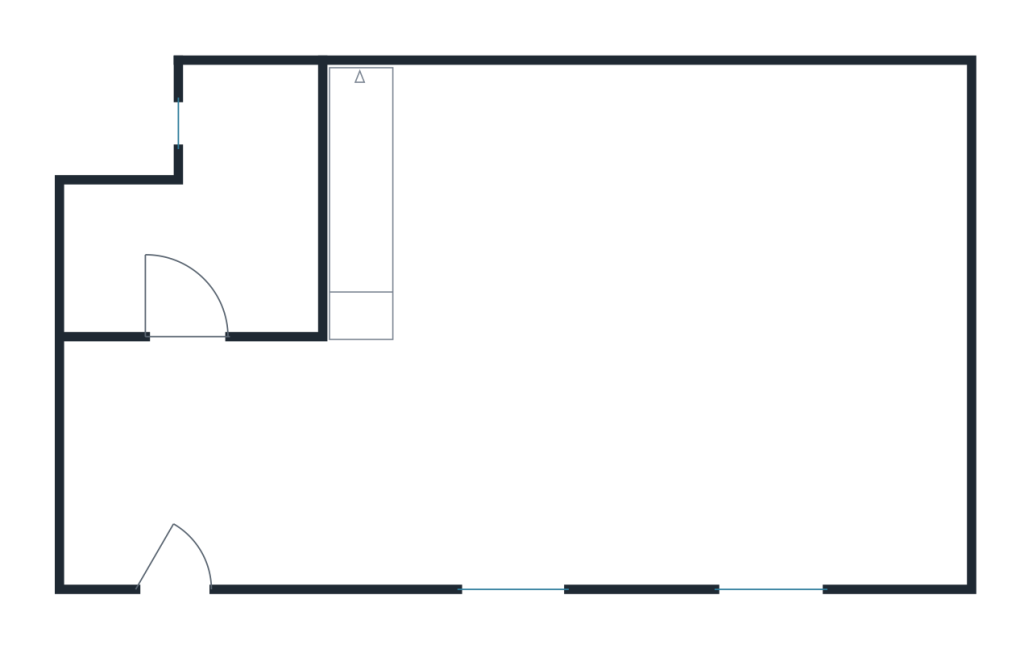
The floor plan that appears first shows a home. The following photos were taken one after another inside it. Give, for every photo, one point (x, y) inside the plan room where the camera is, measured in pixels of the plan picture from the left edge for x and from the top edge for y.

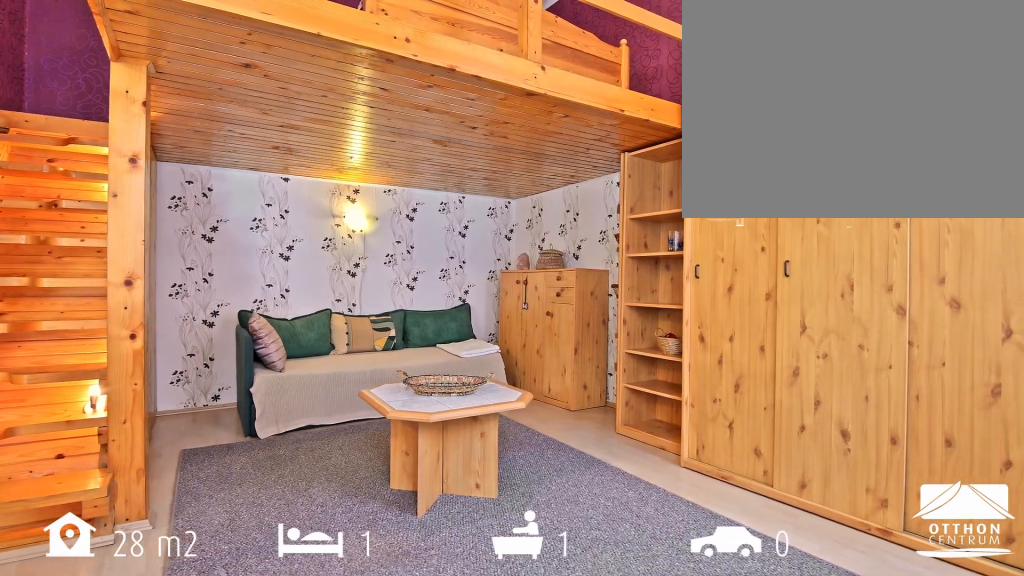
(678, 335)
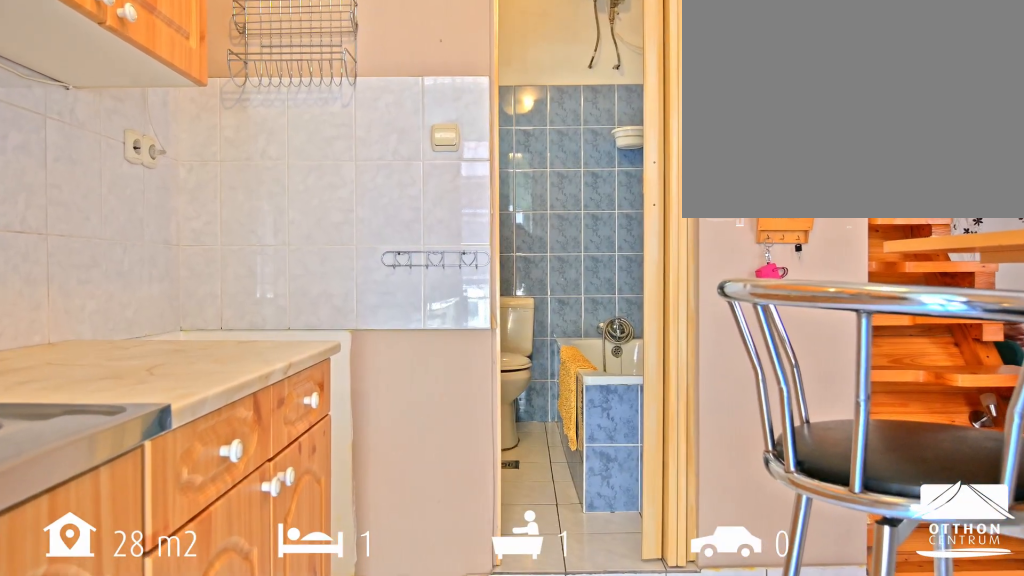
(179, 462)
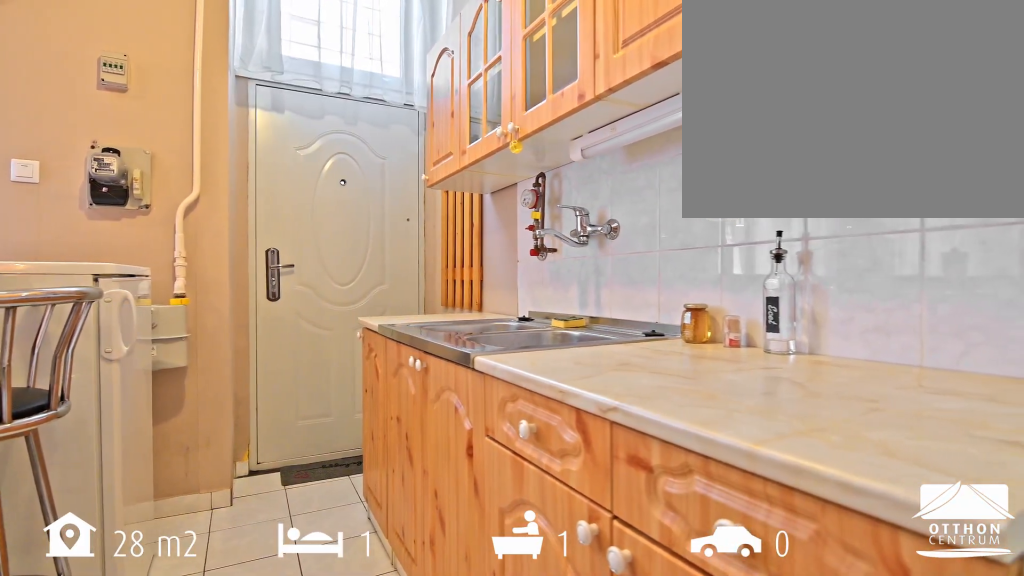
(179, 461)
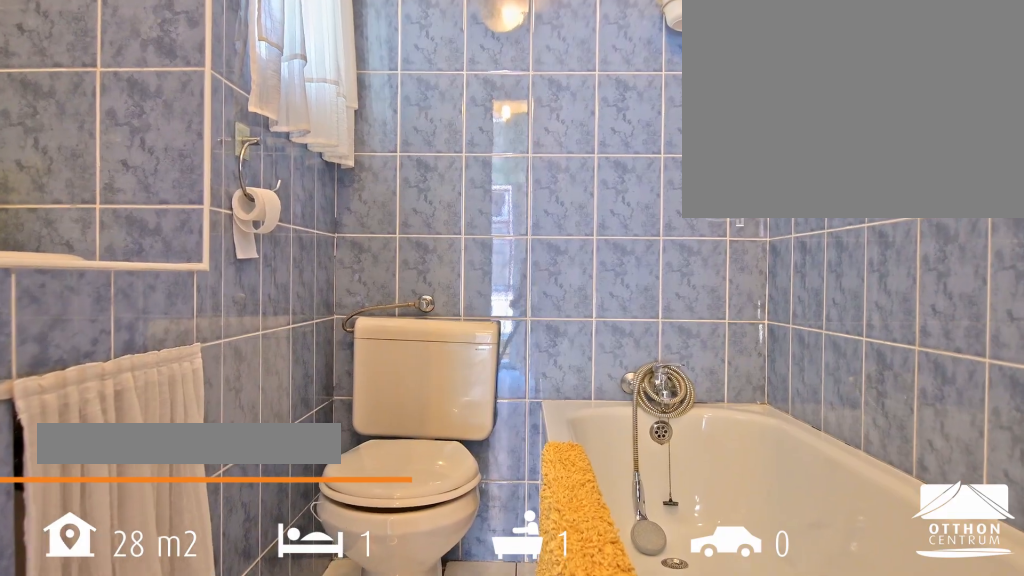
(247, 208)
